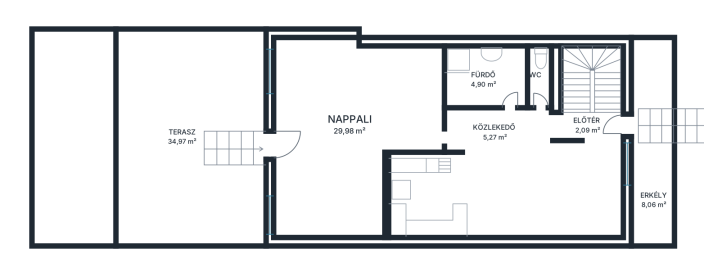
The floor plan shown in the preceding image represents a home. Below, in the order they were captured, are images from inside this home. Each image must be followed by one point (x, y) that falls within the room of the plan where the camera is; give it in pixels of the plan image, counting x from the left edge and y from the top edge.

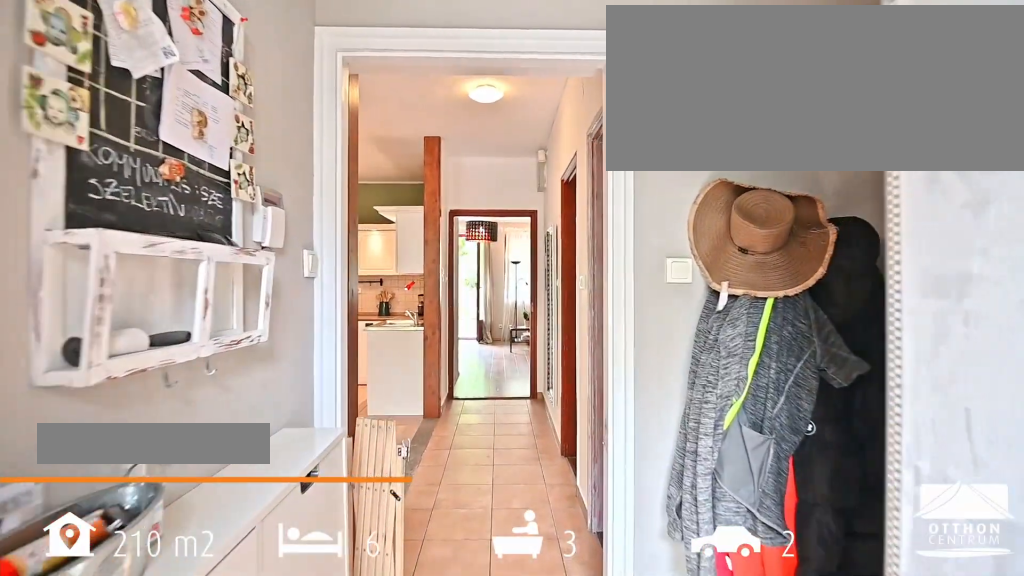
(589, 123)
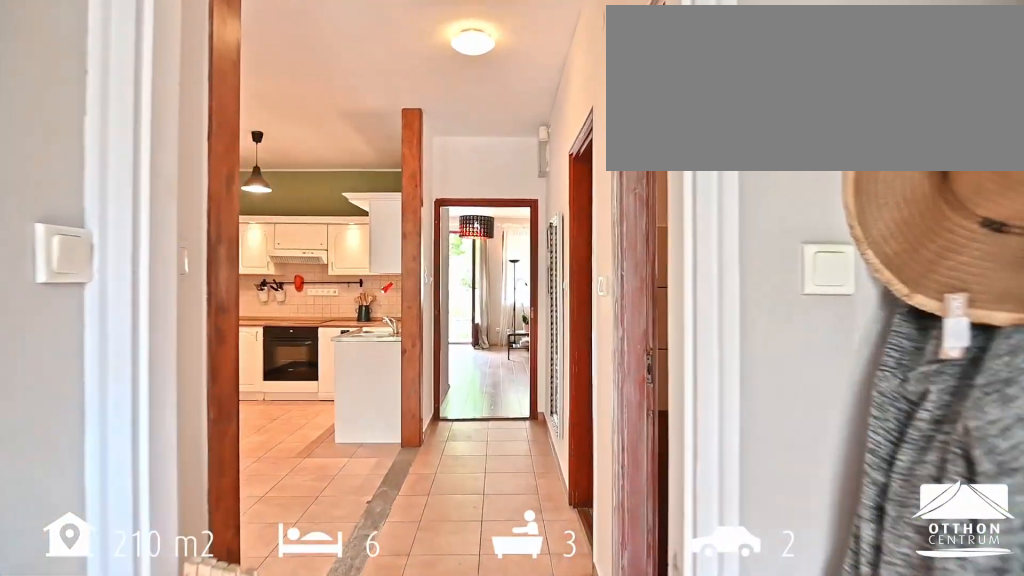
(589, 123)
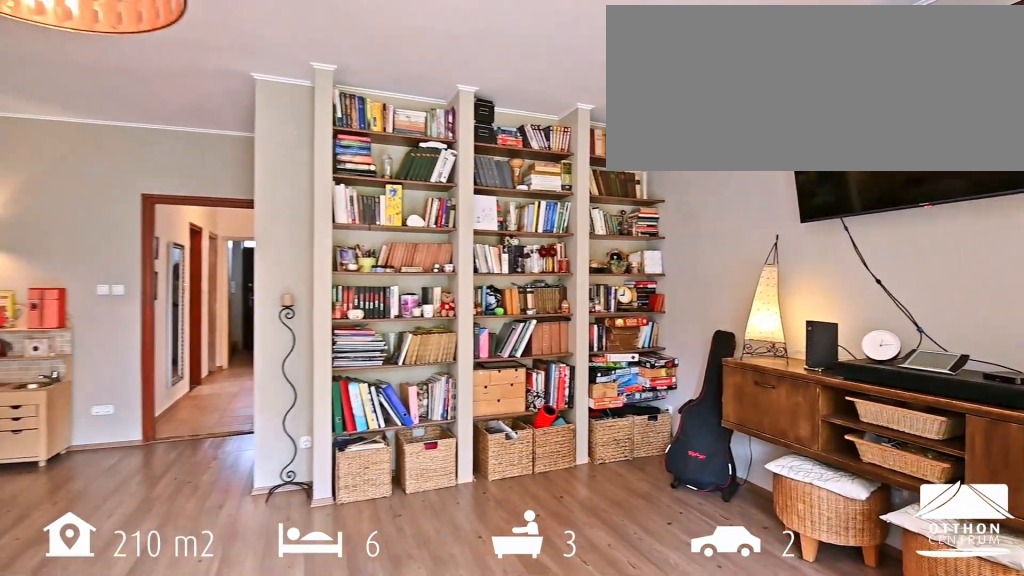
(350, 123)
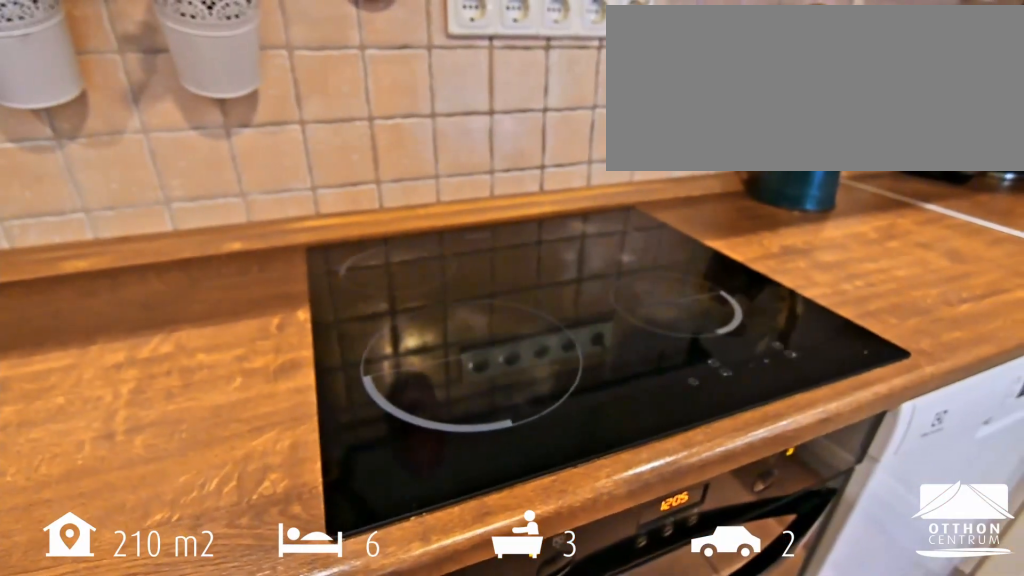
(518, 186)
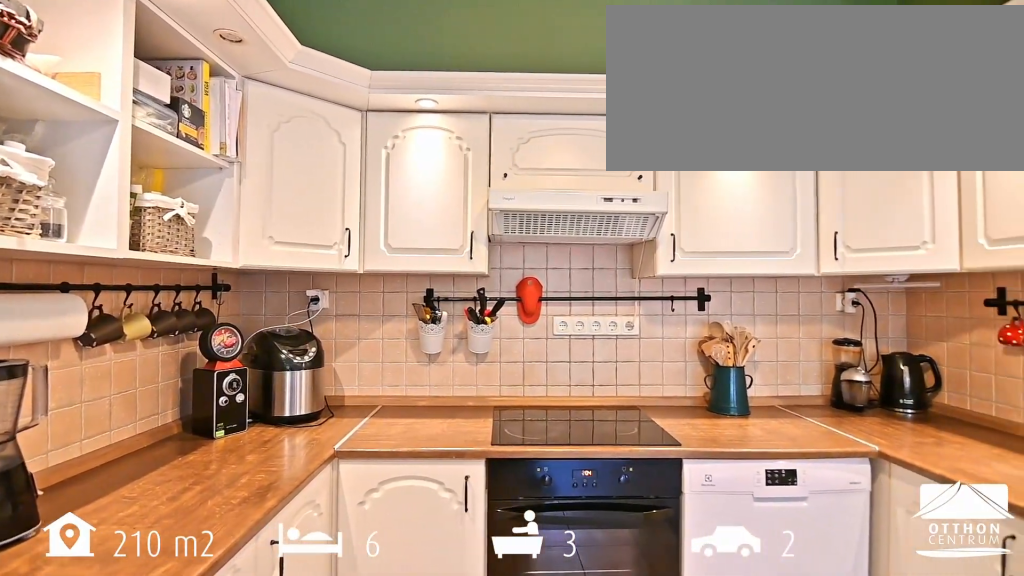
(518, 186)
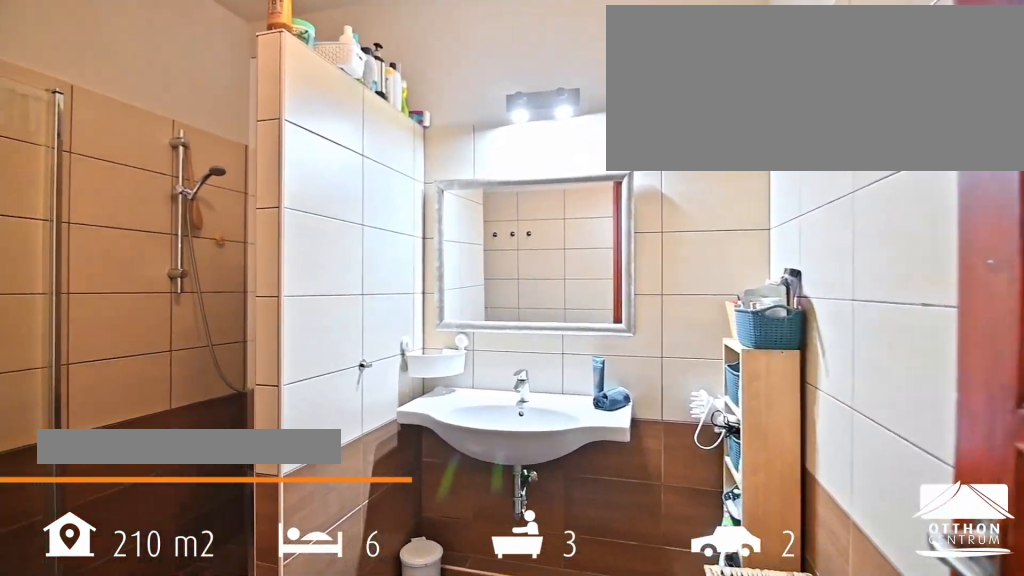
(482, 79)
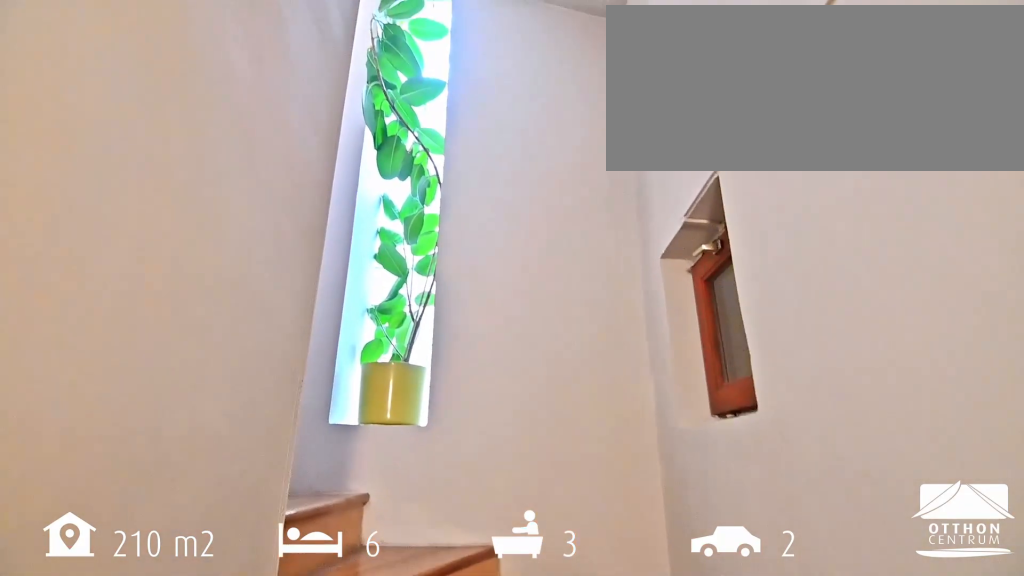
(591, 76)
